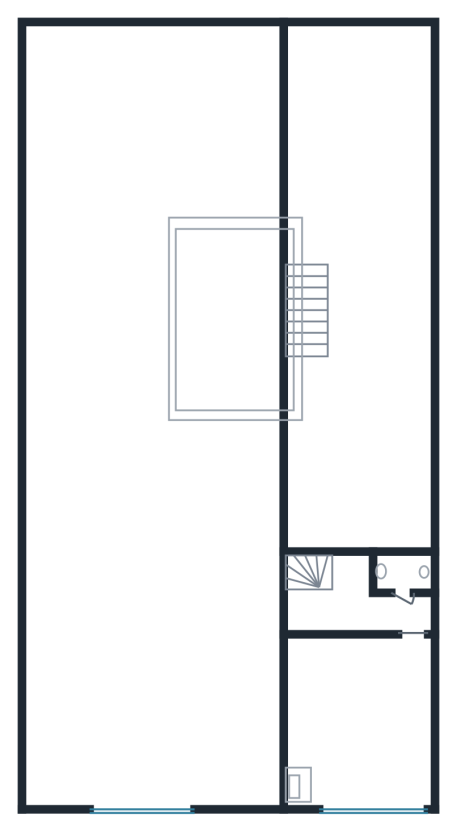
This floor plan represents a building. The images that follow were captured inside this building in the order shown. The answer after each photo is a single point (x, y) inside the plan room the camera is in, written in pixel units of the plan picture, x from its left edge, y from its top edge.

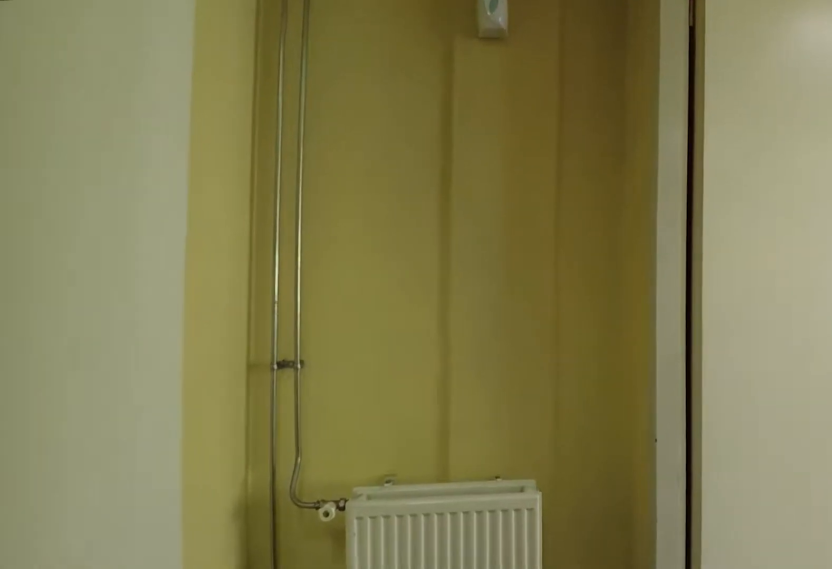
(353, 603)
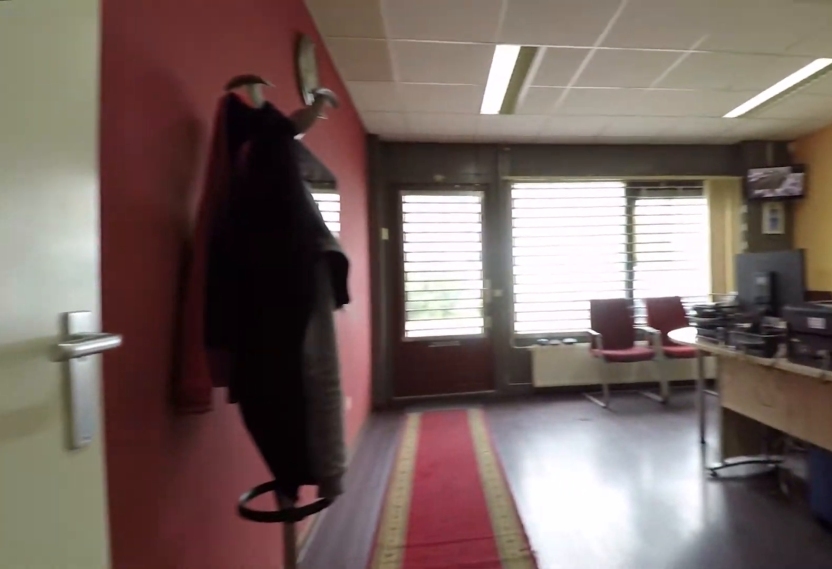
(359, 718)
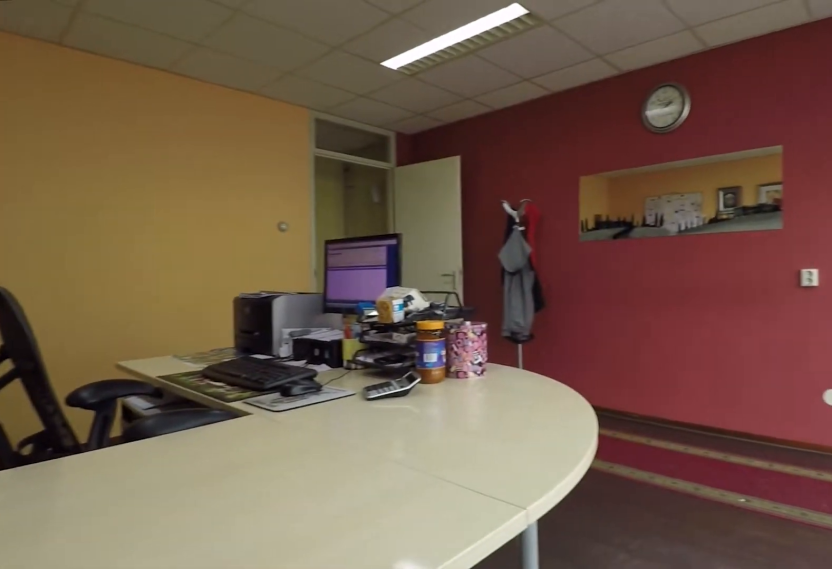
(359, 718)
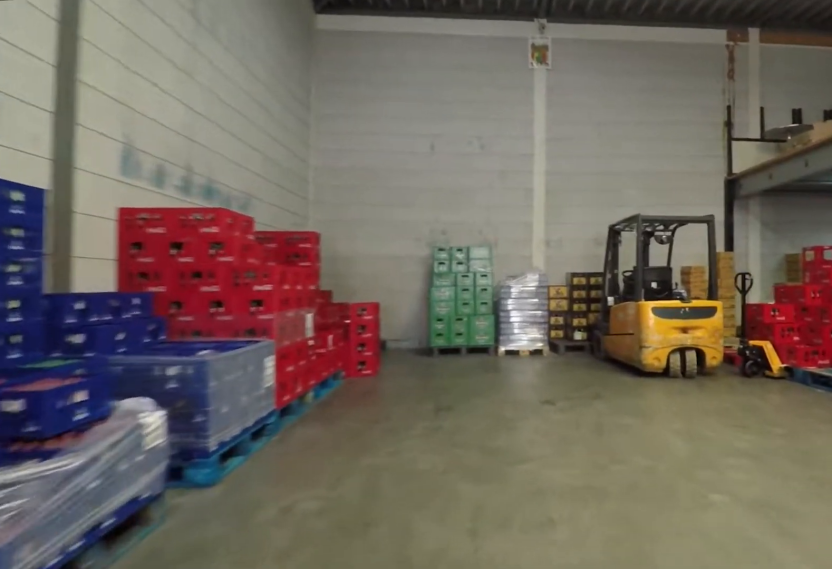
(34, 523)
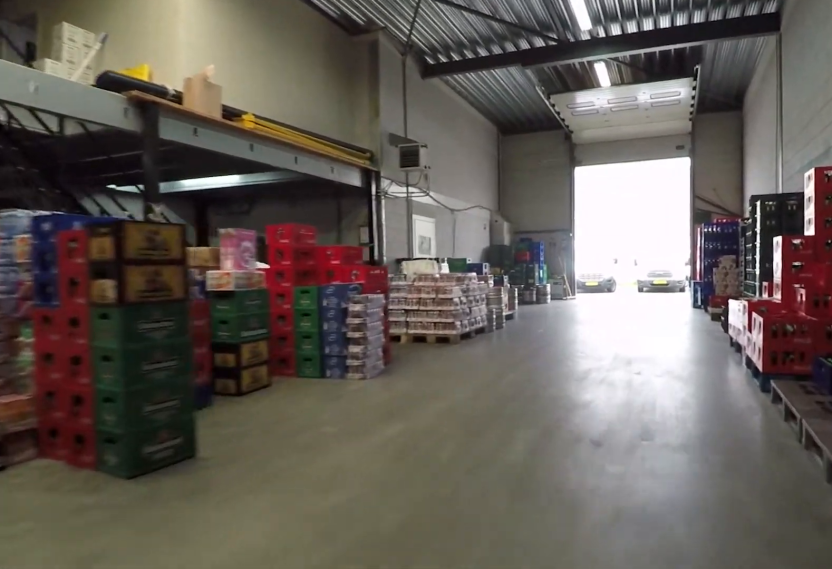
(37, 707)
